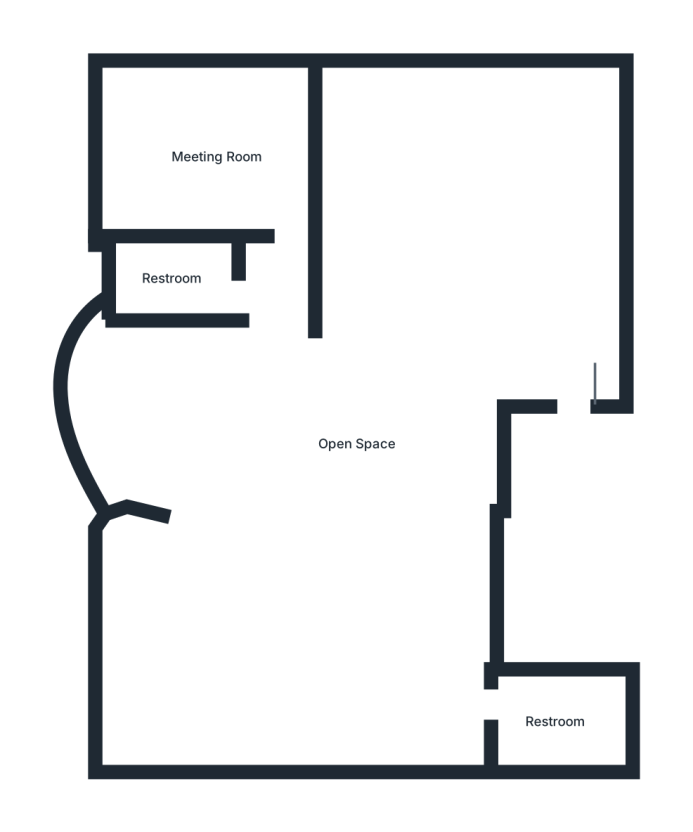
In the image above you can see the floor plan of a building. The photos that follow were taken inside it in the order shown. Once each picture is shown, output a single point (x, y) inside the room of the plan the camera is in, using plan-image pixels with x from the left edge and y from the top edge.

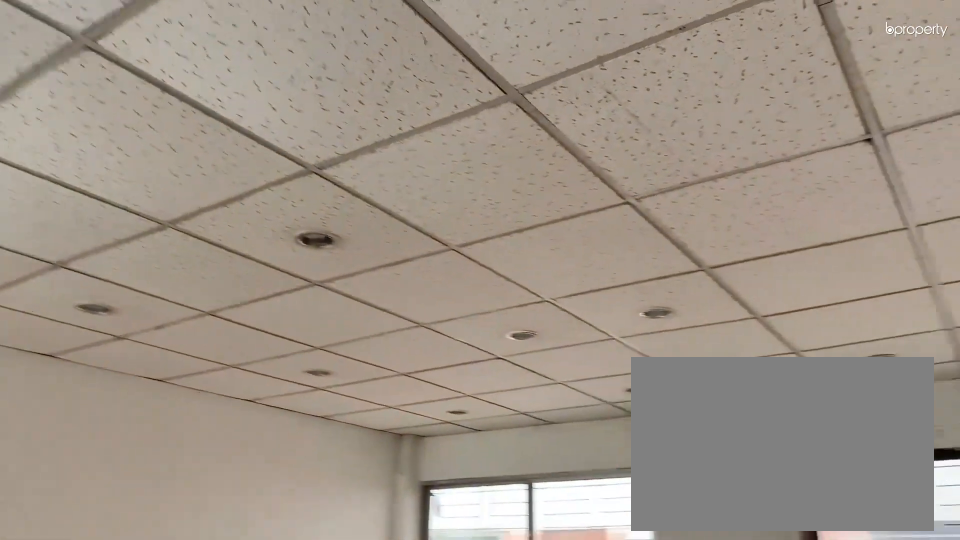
(431, 284)
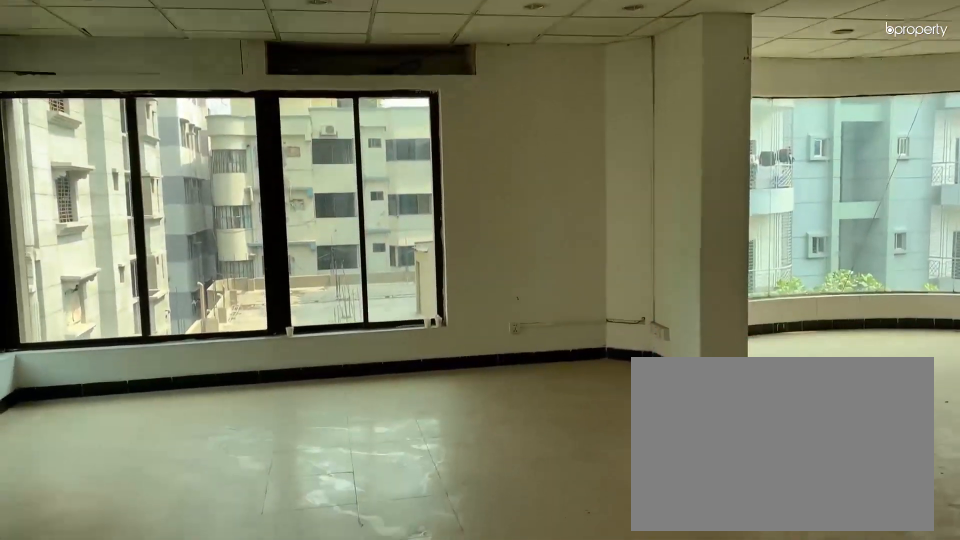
(351, 631)
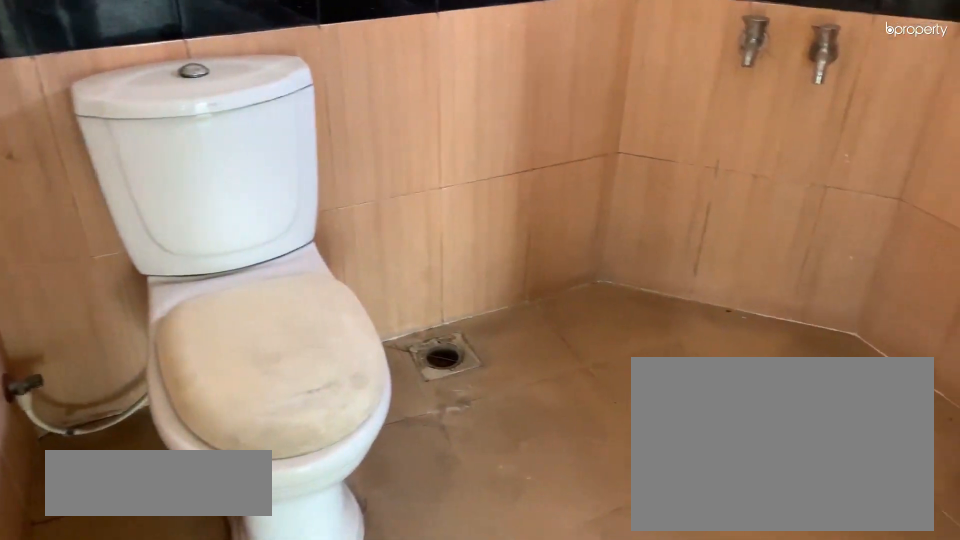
(559, 715)
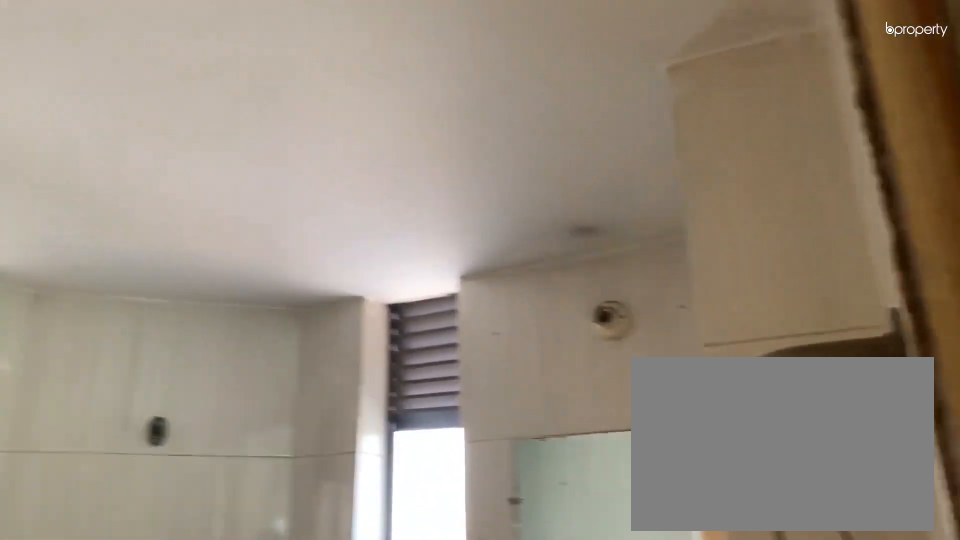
(550, 711)
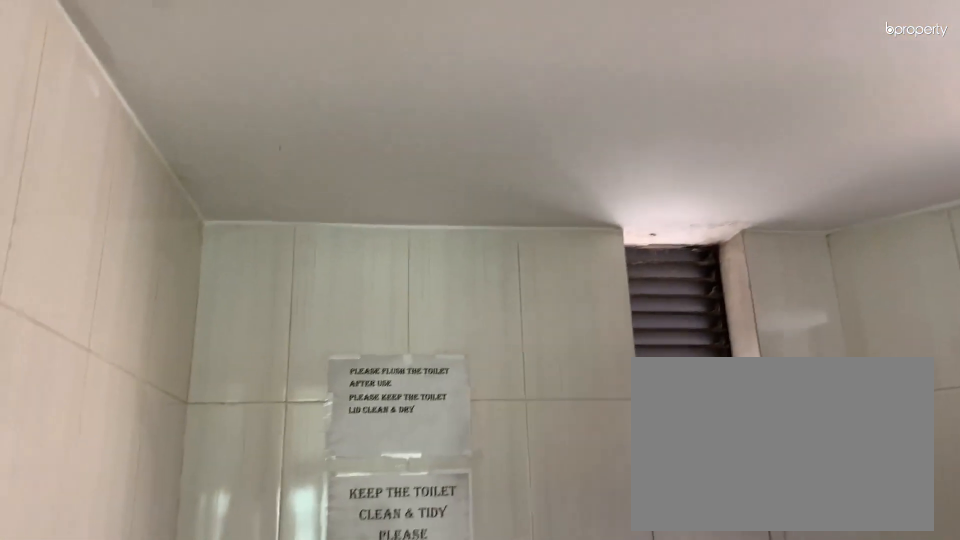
(550, 711)
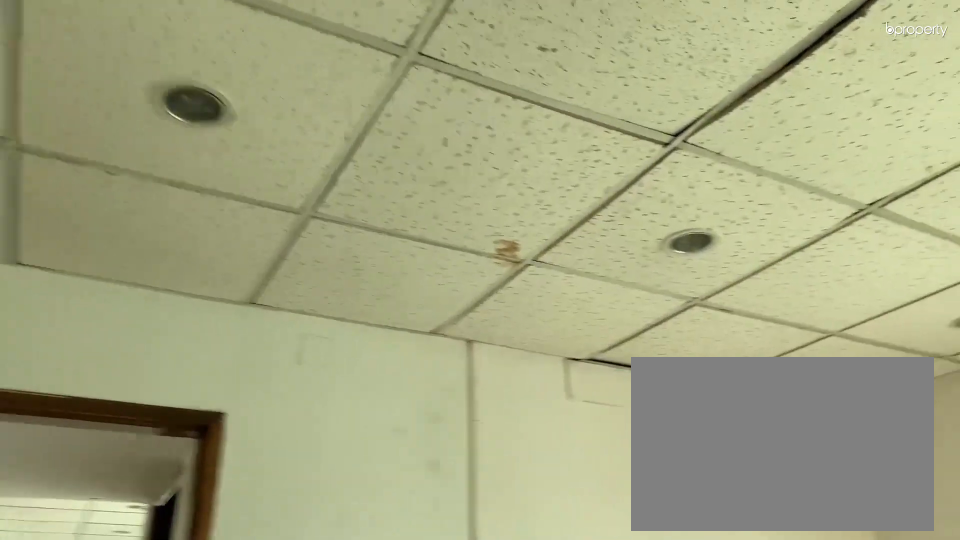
(209, 154)
